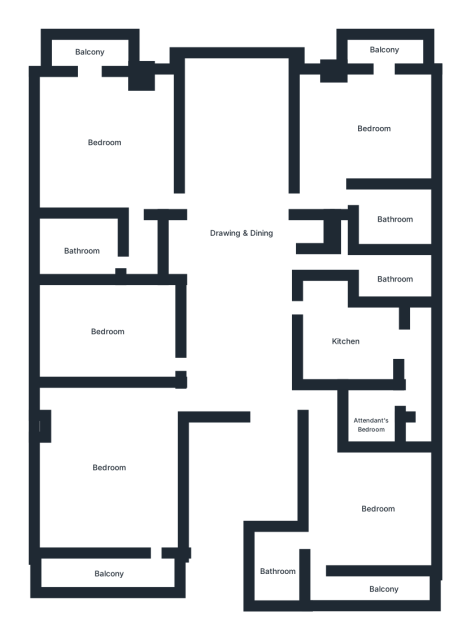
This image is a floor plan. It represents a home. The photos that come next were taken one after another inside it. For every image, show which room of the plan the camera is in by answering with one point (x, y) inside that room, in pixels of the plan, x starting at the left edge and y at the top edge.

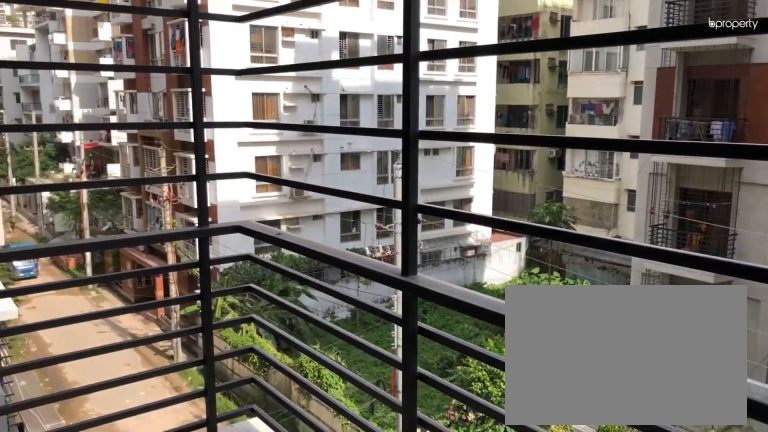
(382, 50)
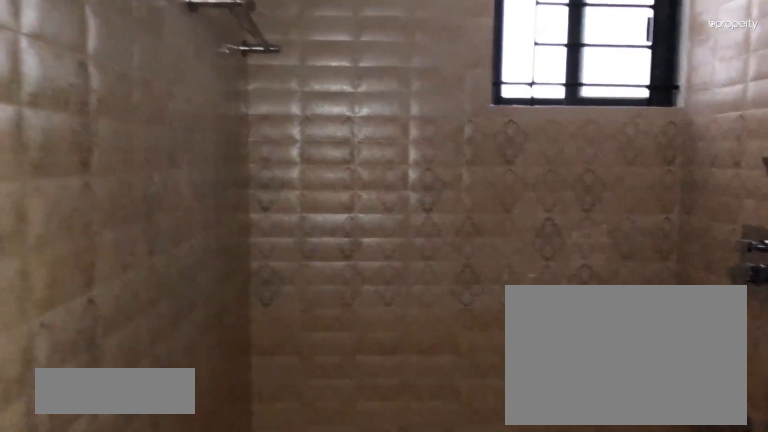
(393, 274)
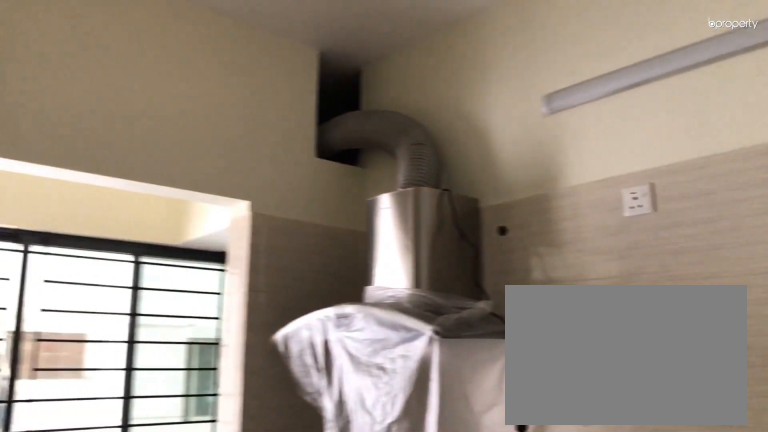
(354, 342)
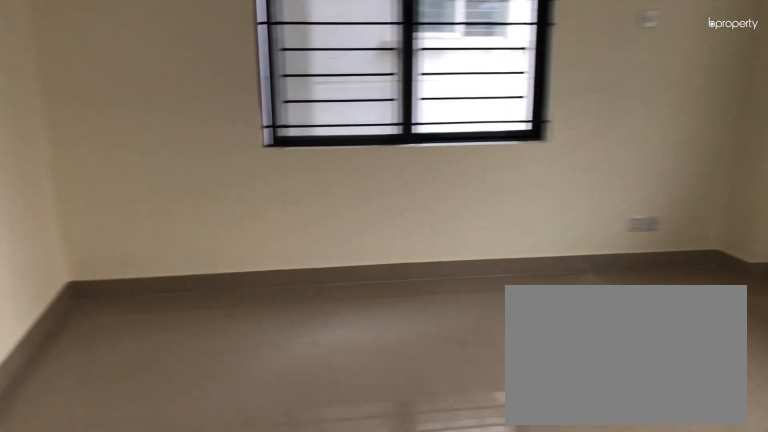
(373, 509)
